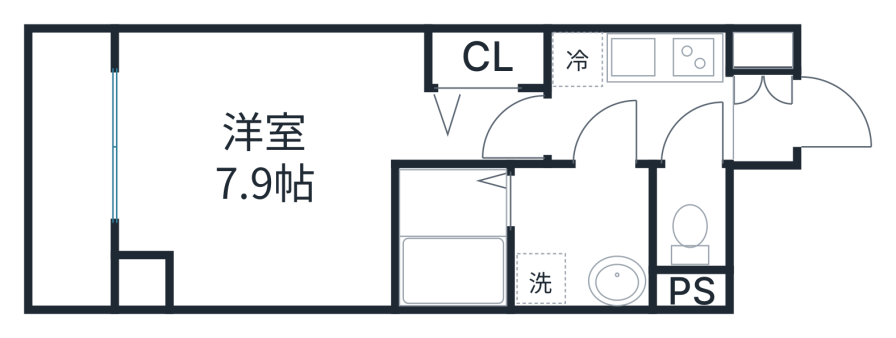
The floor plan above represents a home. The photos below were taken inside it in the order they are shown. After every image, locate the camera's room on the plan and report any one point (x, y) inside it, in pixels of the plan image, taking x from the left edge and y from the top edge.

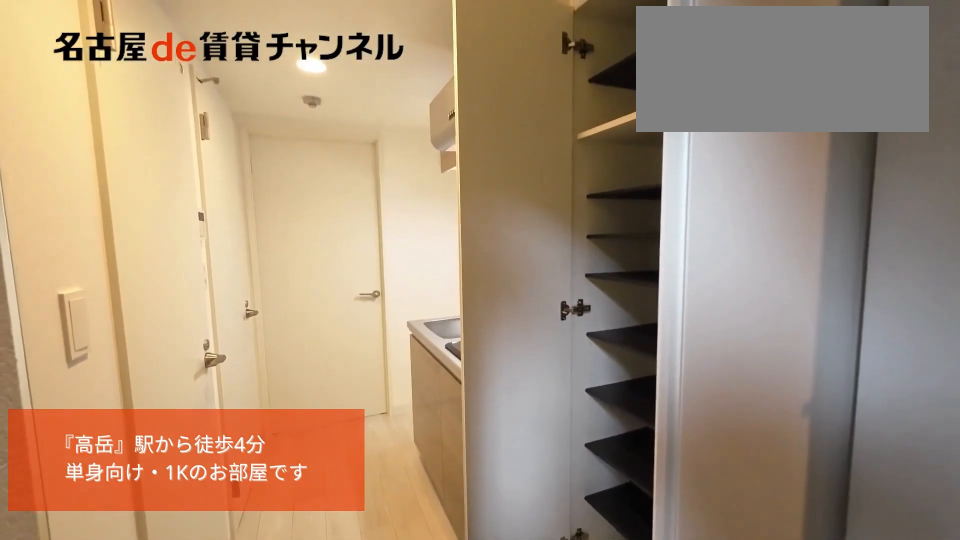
(763, 96)
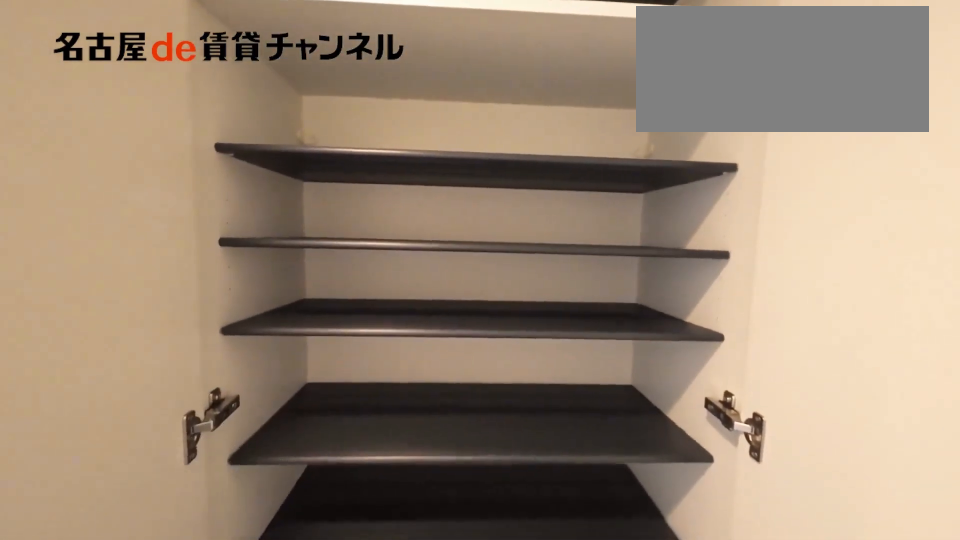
(763, 96)
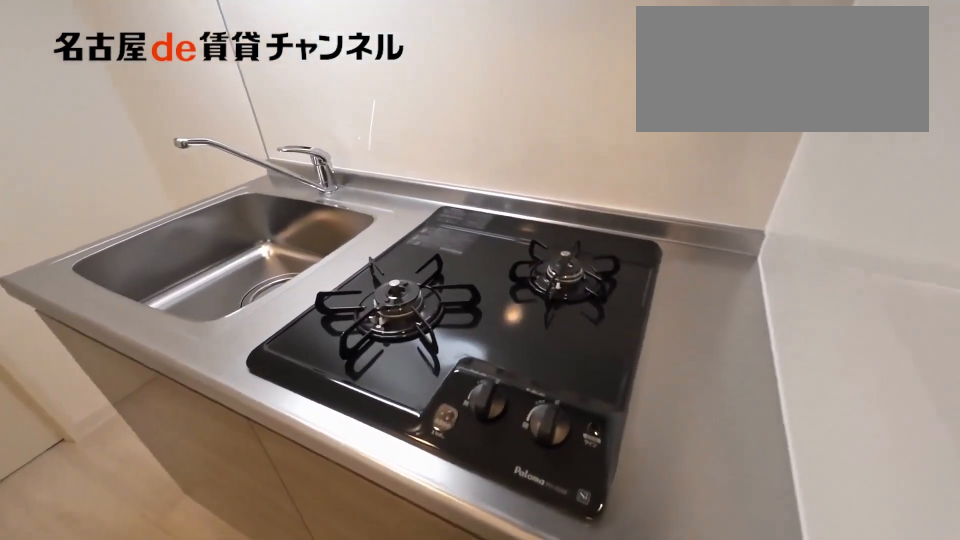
(638, 74)
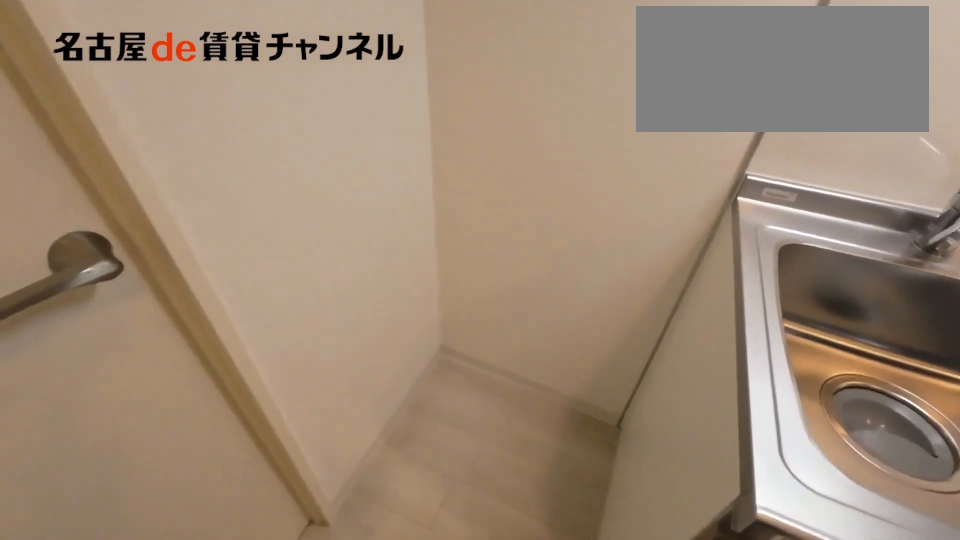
(638, 74)
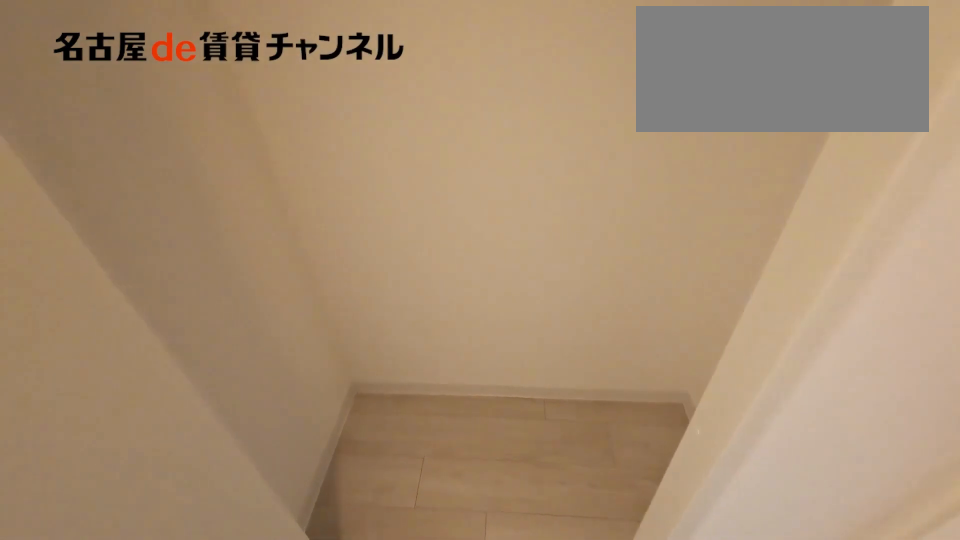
(488, 58)
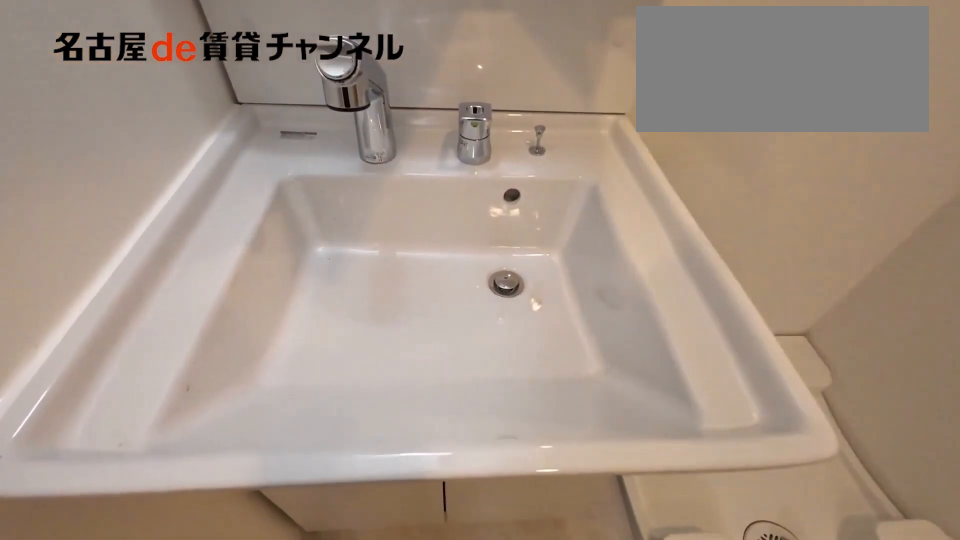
(580, 236)
